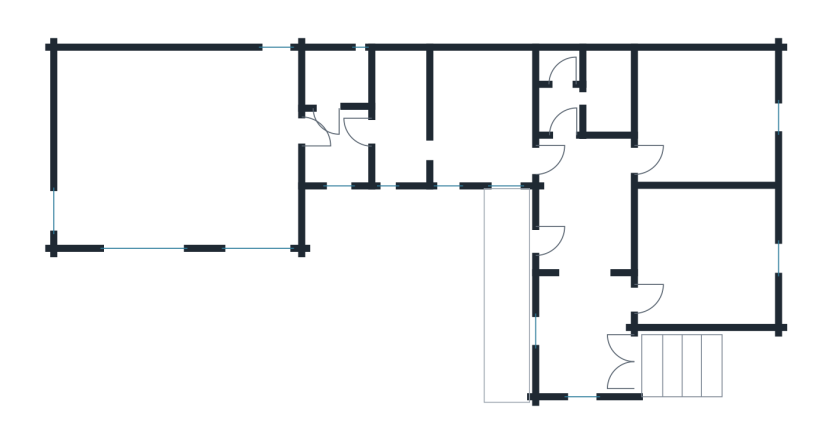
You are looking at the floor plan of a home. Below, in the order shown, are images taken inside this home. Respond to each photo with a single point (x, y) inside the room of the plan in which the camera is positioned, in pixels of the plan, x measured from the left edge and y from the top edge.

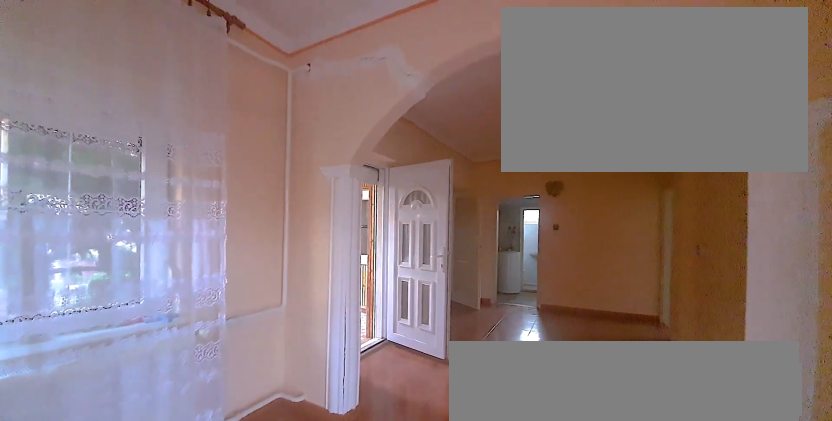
(586, 277)
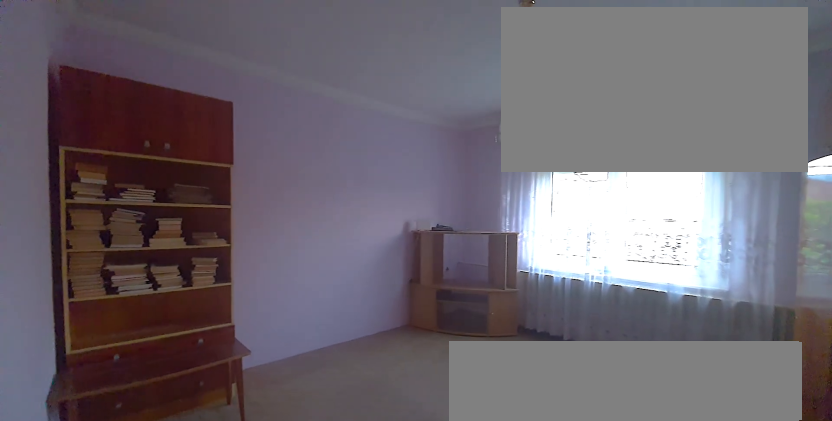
(705, 260)
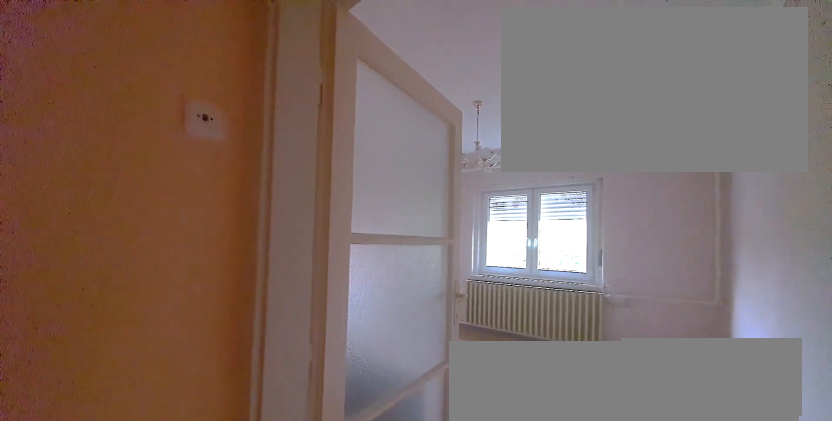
(705, 125)
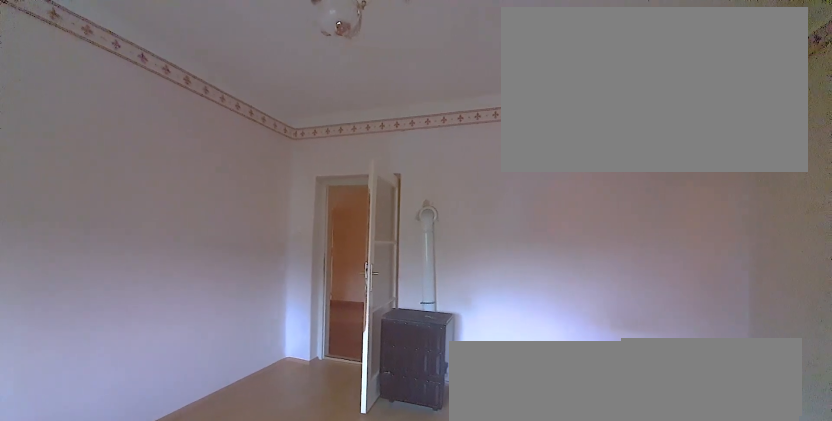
(705, 125)
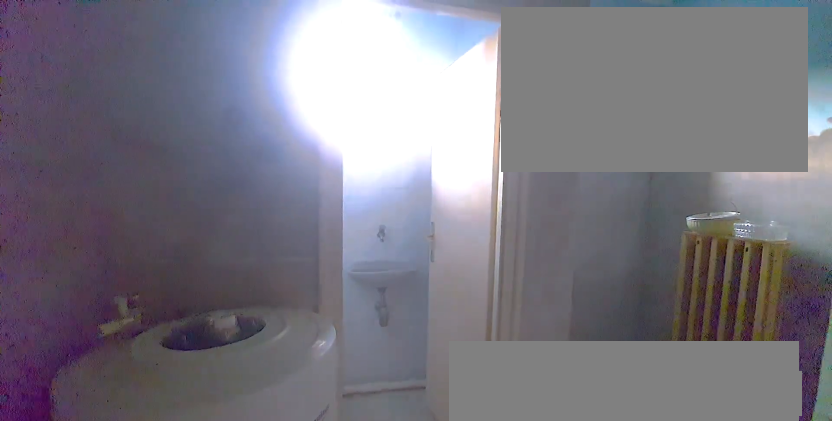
(579, 96)
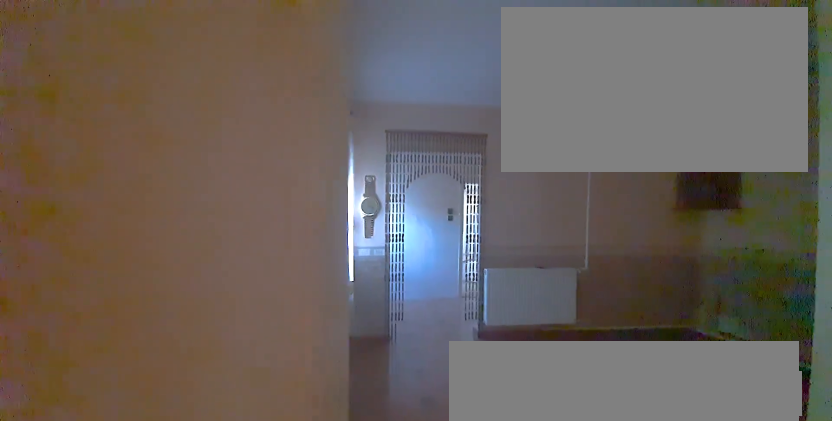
(482, 117)
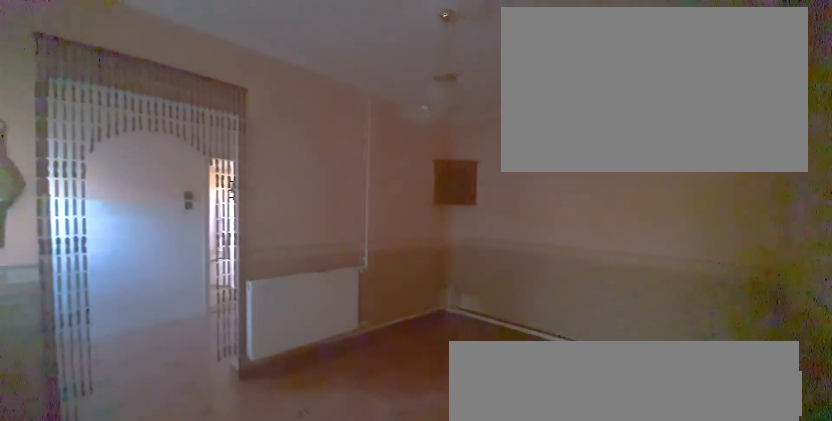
(482, 117)
